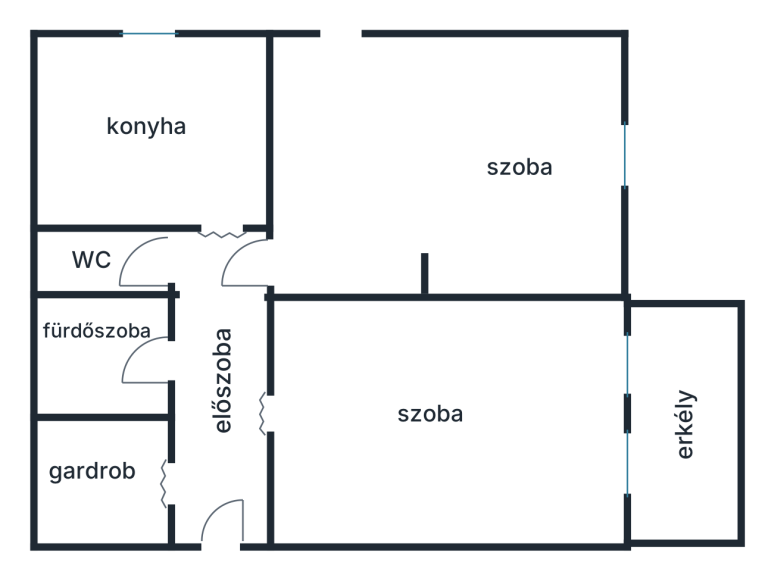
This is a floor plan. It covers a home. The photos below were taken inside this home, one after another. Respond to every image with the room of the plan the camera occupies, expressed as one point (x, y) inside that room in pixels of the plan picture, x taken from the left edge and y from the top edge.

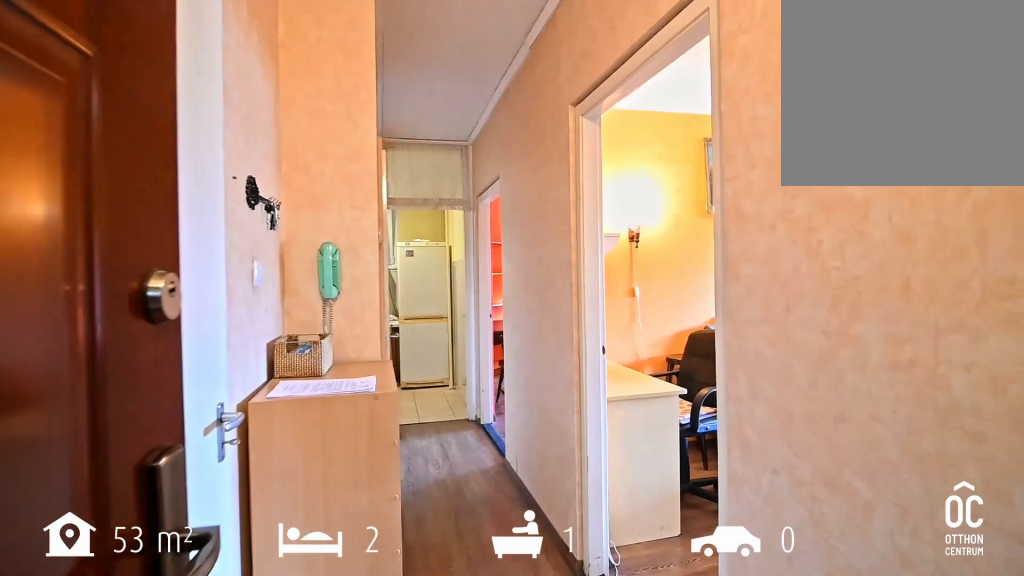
(228, 504)
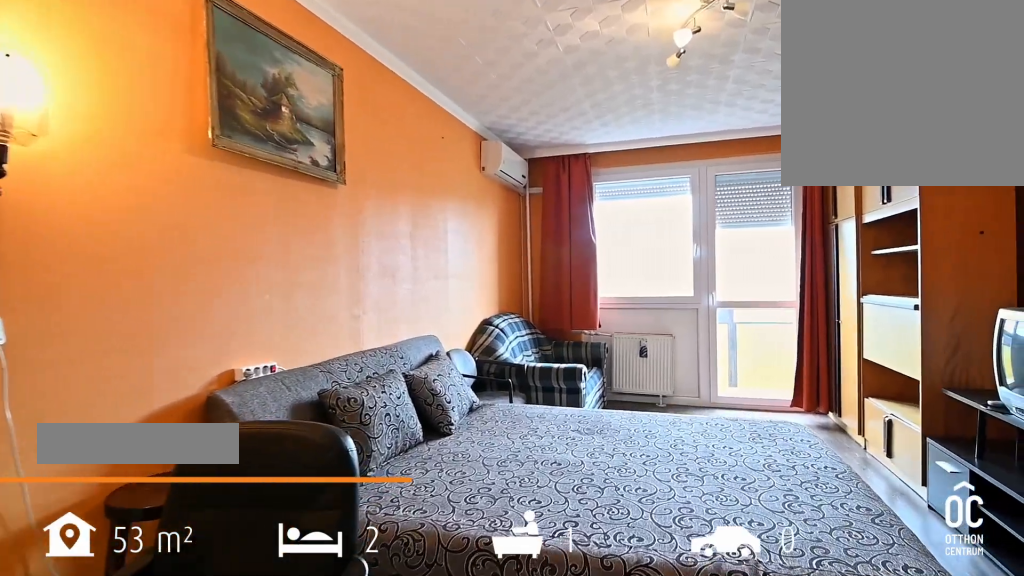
(442, 423)
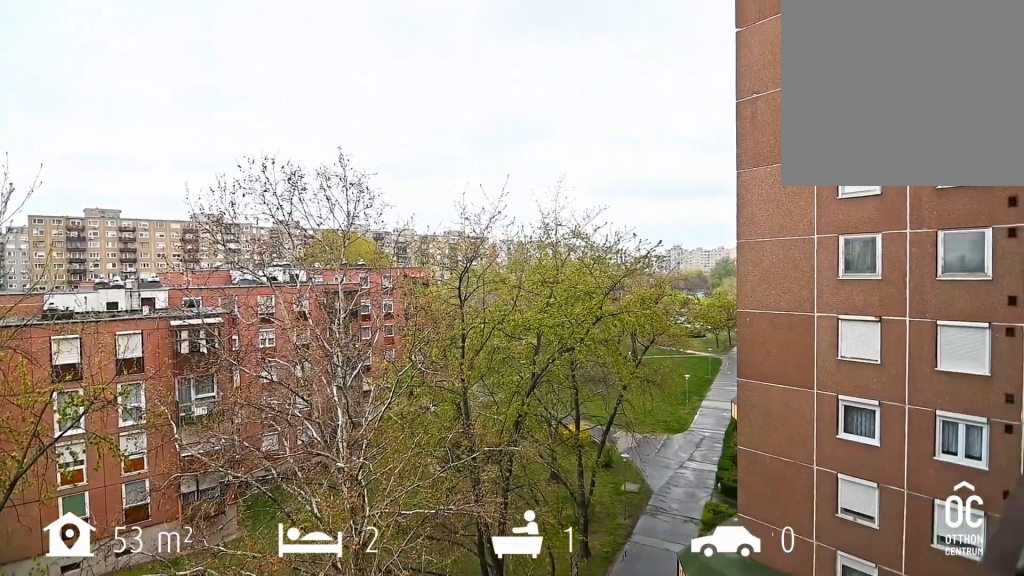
(693, 422)
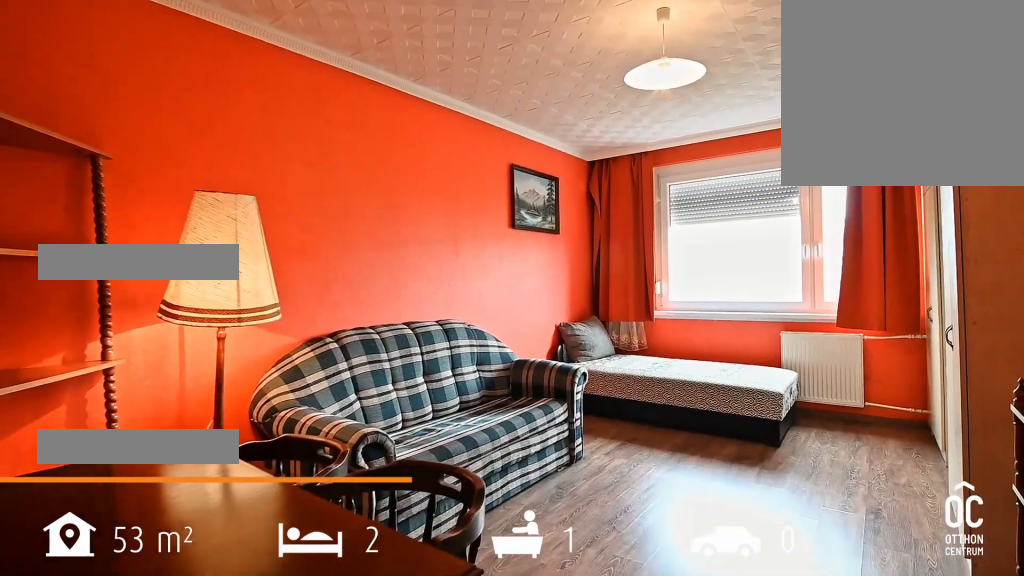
(440, 172)
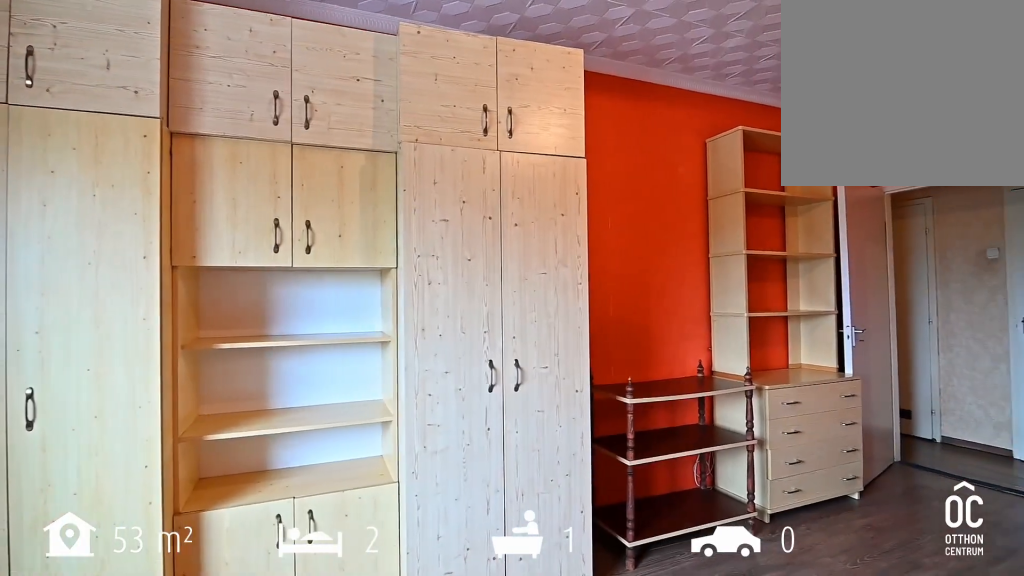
(440, 172)
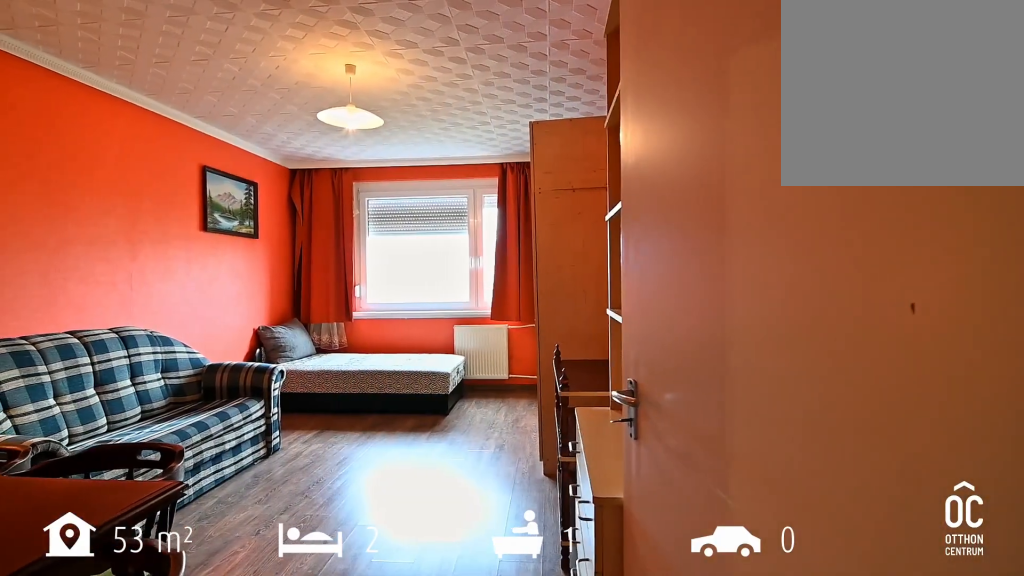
(440, 172)
